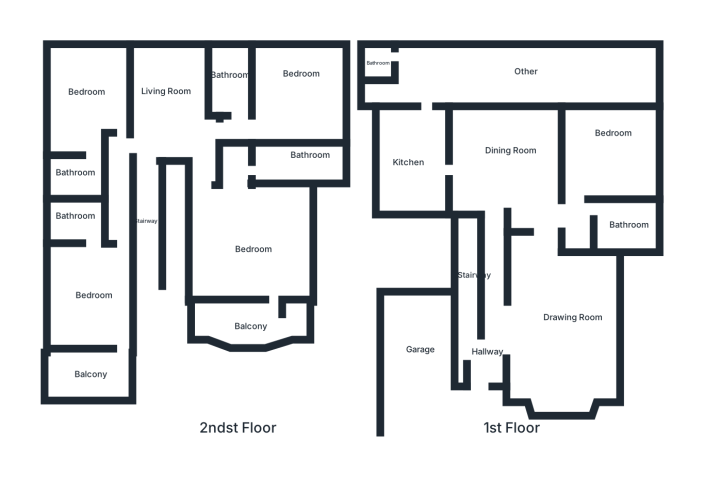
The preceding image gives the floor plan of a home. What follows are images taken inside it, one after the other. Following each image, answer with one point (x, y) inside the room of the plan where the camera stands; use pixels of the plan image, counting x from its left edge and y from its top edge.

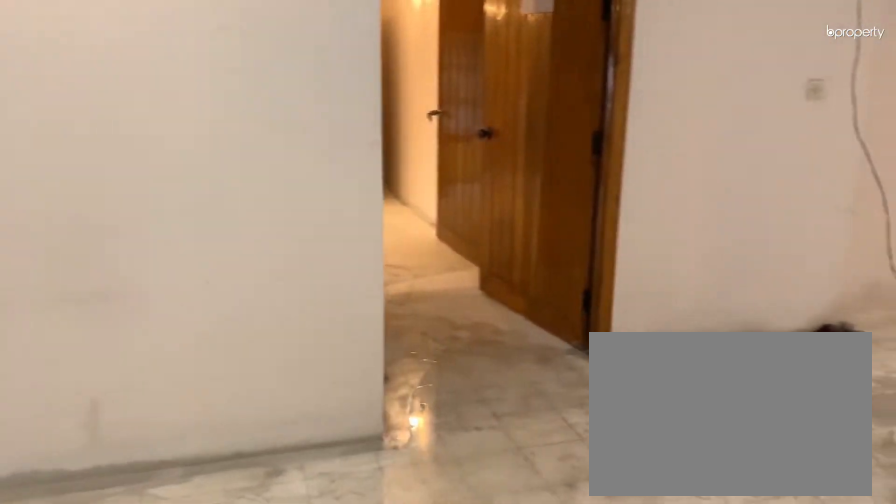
(166, 92)
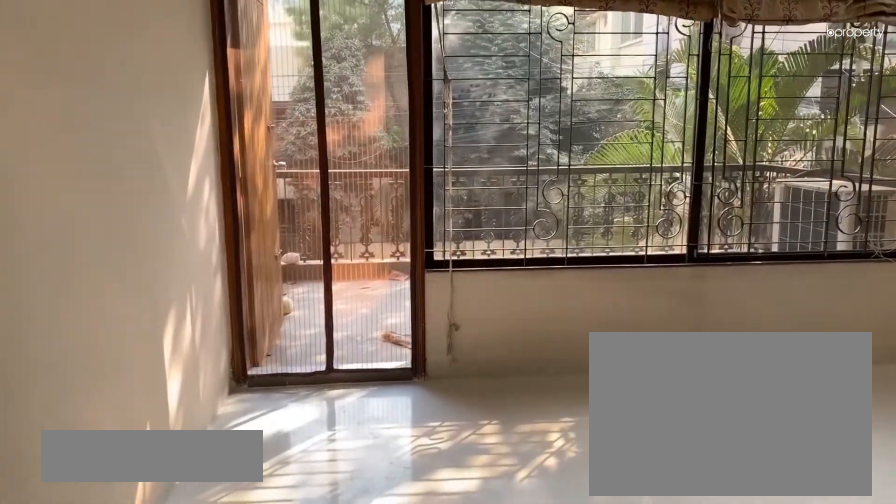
(90, 299)
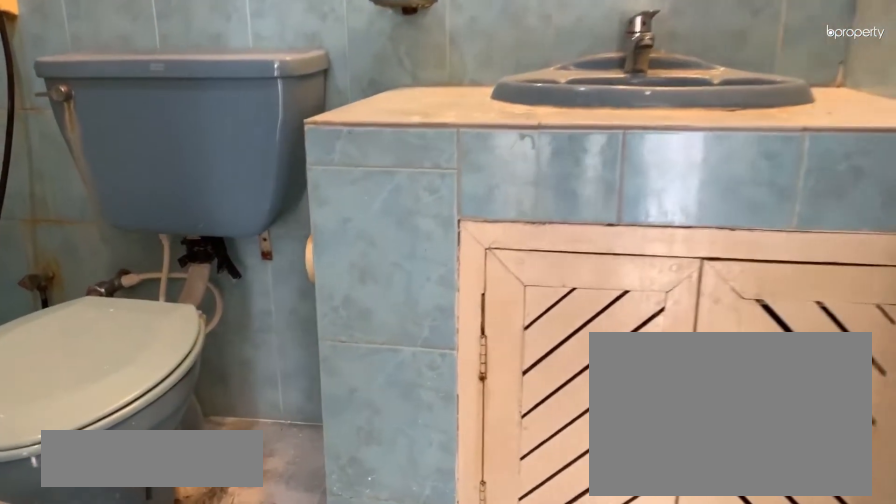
(80, 231)
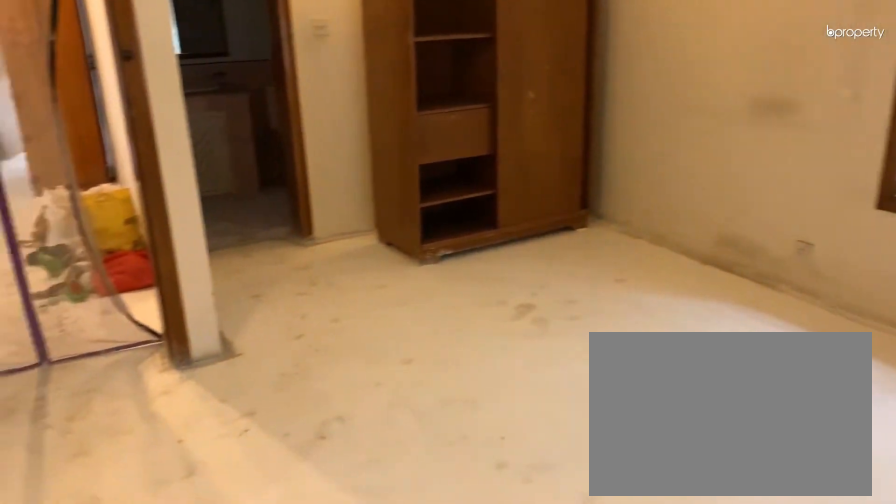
(85, 92)
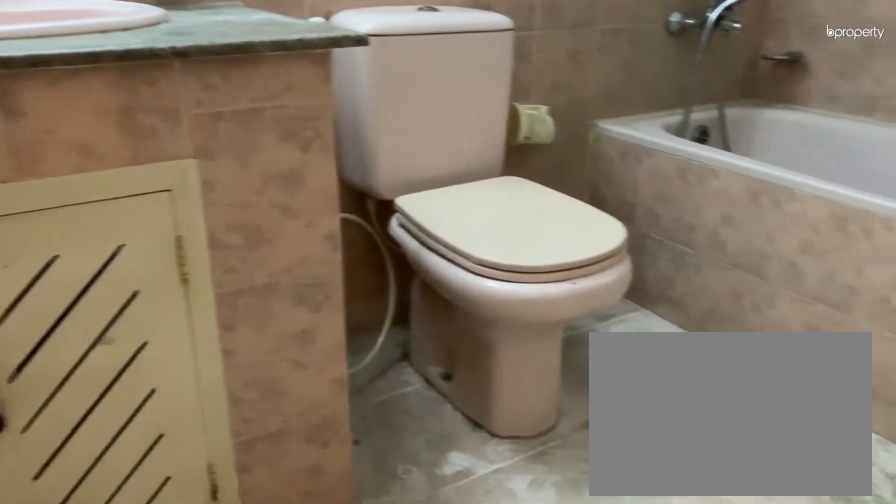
(70, 182)
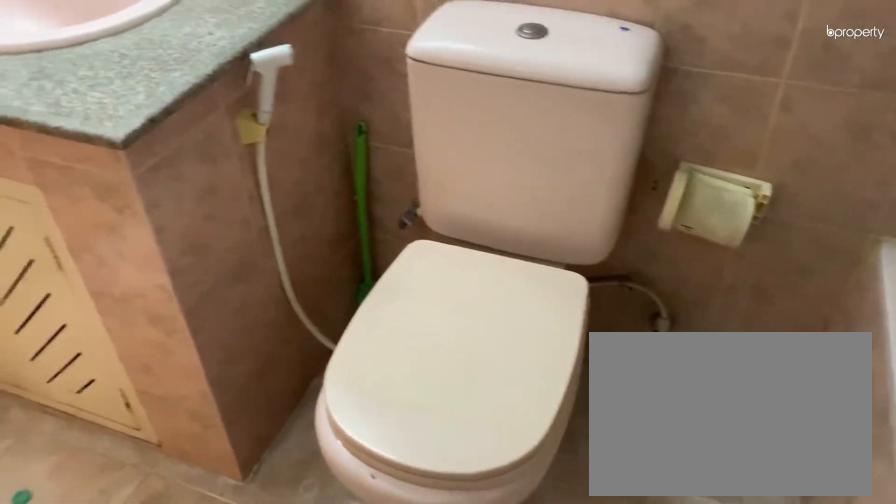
(70, 182)
